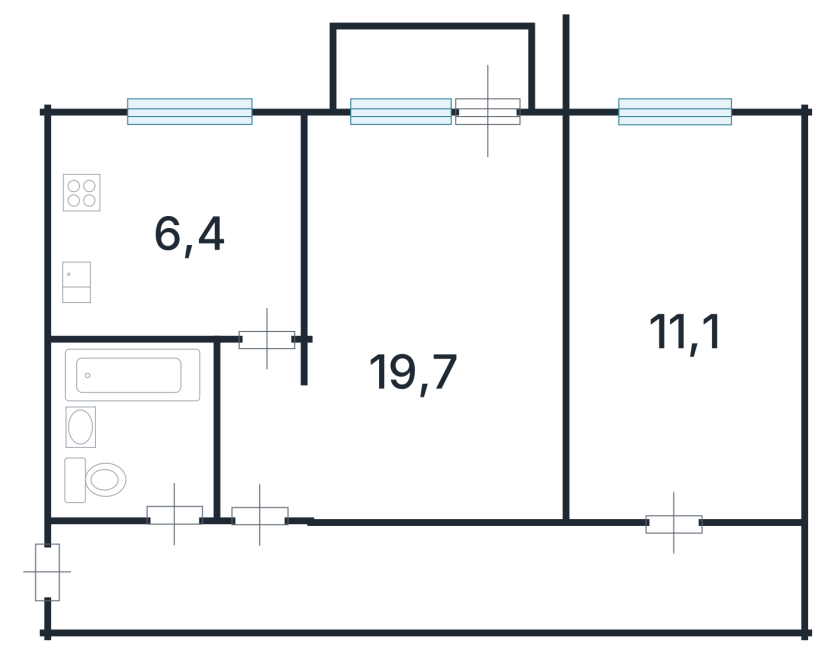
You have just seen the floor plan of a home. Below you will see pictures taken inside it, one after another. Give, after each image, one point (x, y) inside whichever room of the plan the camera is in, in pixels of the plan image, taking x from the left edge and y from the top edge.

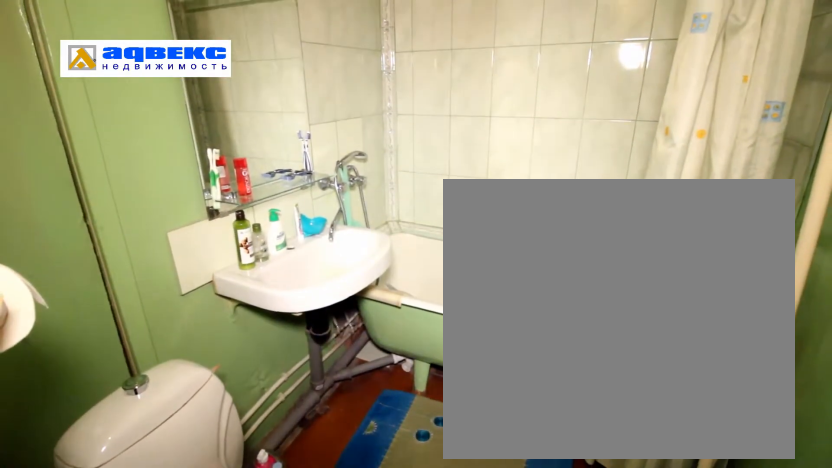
(143, 489)
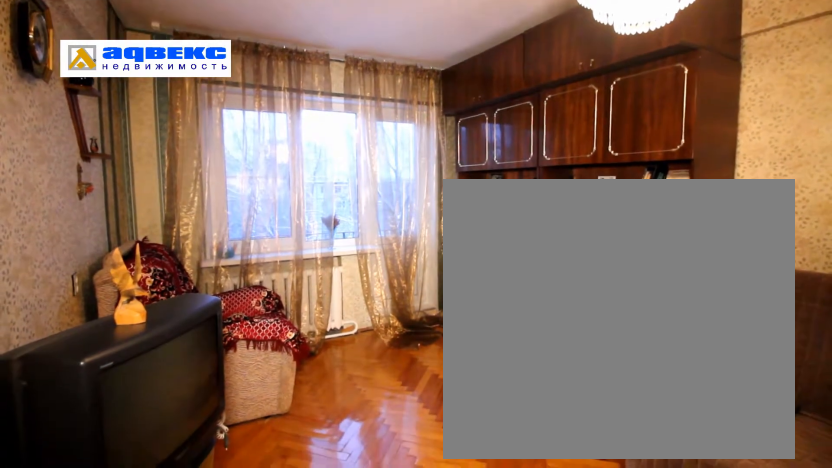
(518, 401)
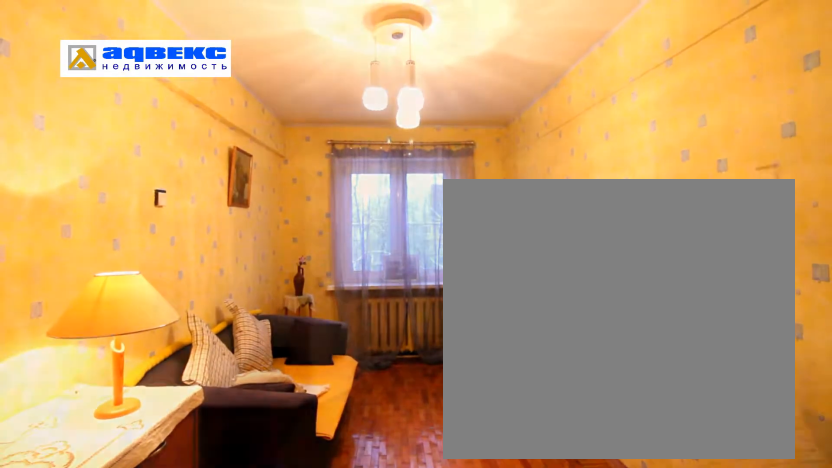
(752, 366)
